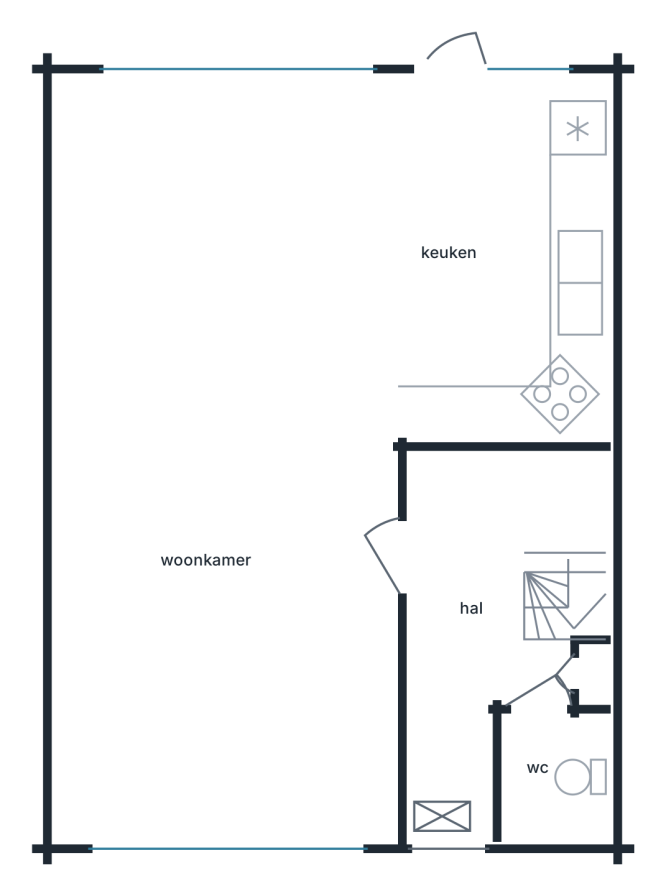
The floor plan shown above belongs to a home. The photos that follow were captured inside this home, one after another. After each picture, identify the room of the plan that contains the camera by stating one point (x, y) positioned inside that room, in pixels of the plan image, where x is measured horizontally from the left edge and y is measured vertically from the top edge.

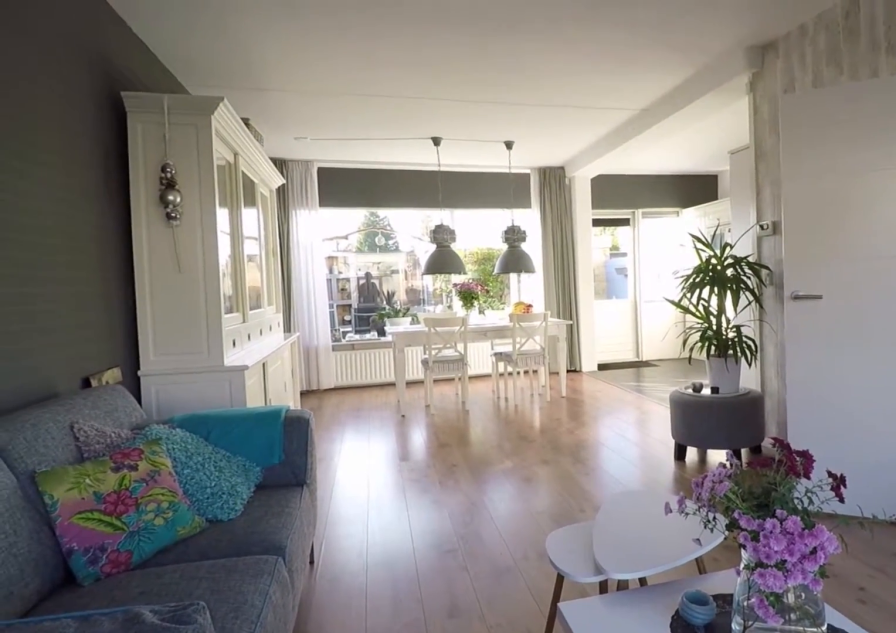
(153, 471)
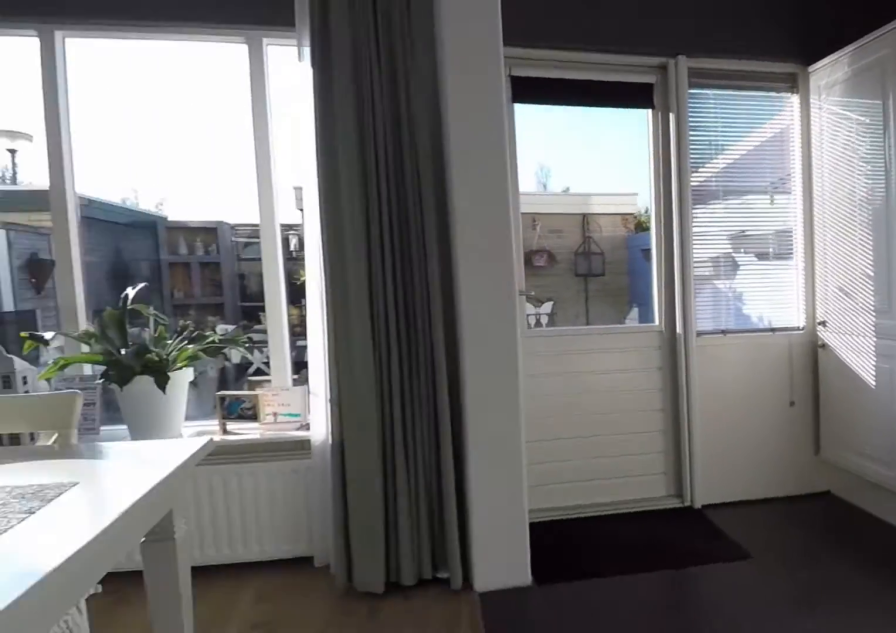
(502, 261)
